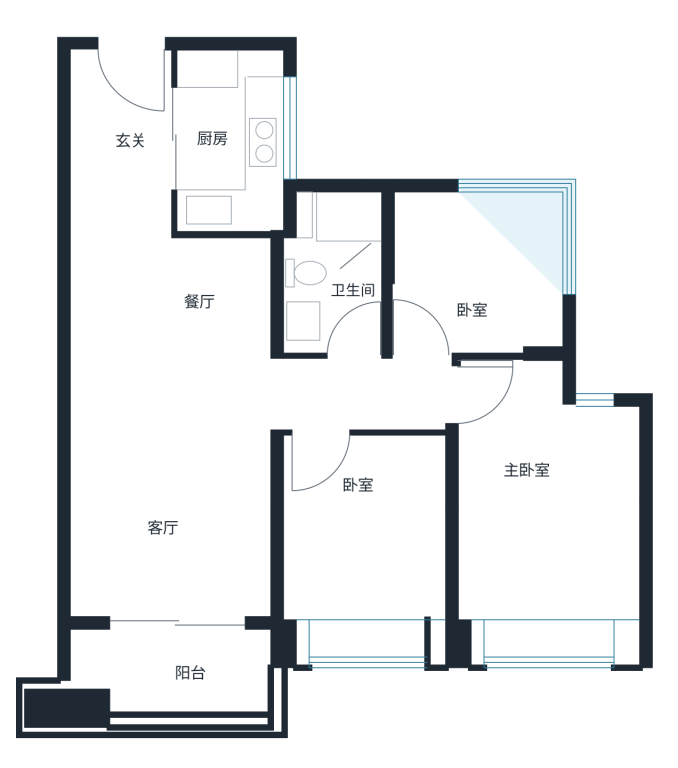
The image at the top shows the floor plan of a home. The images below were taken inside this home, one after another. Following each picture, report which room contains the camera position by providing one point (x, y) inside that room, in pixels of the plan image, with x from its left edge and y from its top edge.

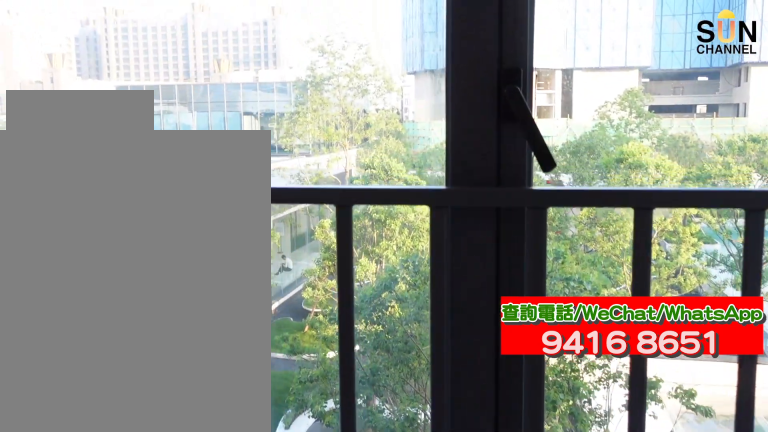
(372, 551)
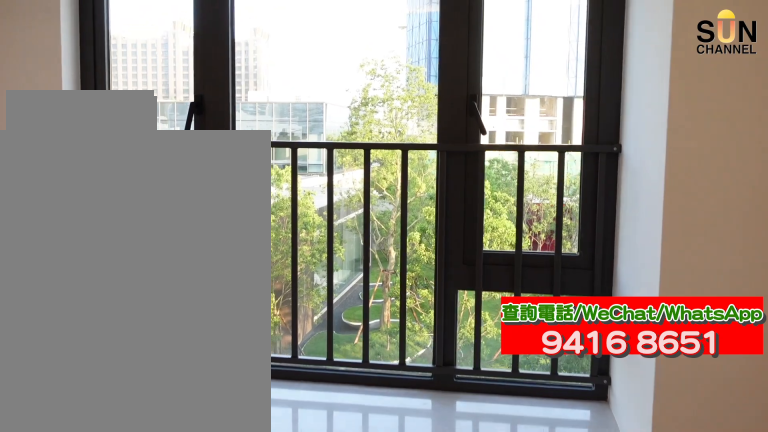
(551, 535)
